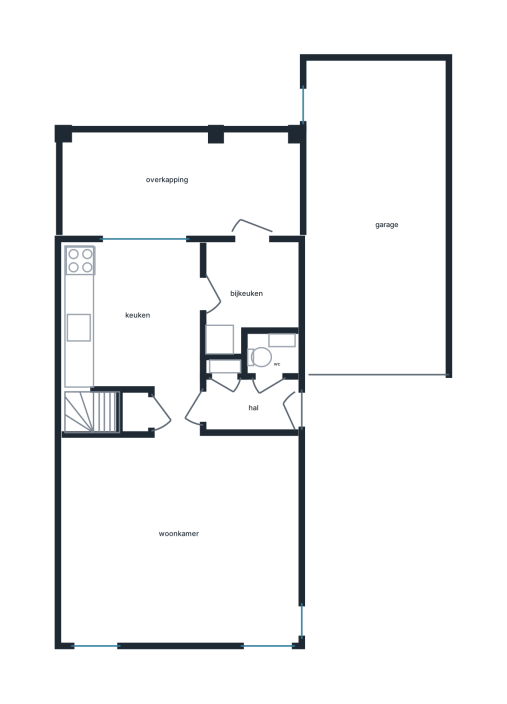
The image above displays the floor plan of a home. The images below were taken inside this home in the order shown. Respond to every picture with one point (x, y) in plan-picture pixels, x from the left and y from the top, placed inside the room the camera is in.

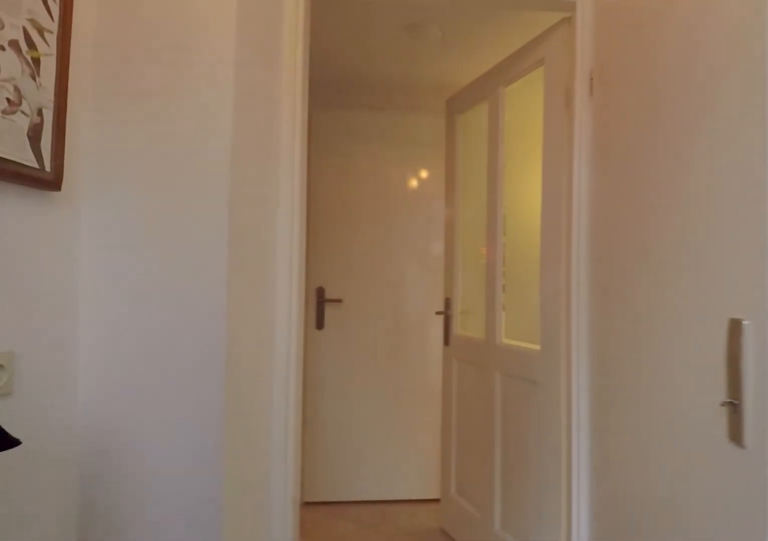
(250, 405)
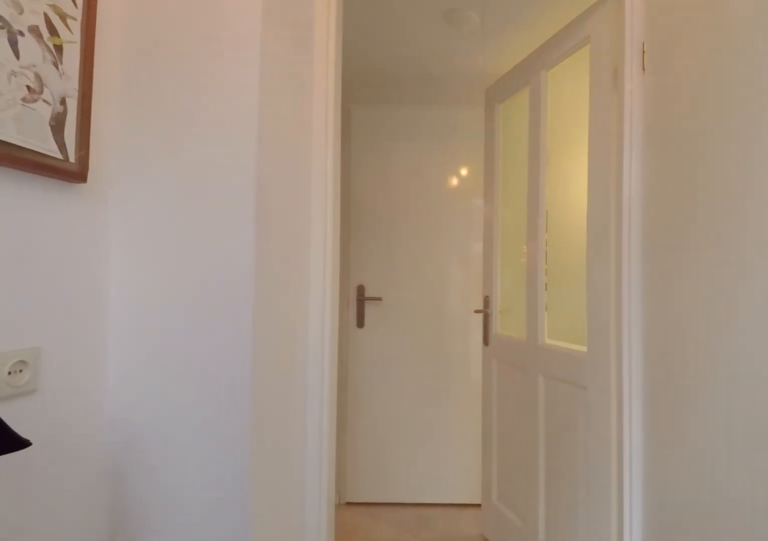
(250, 405)
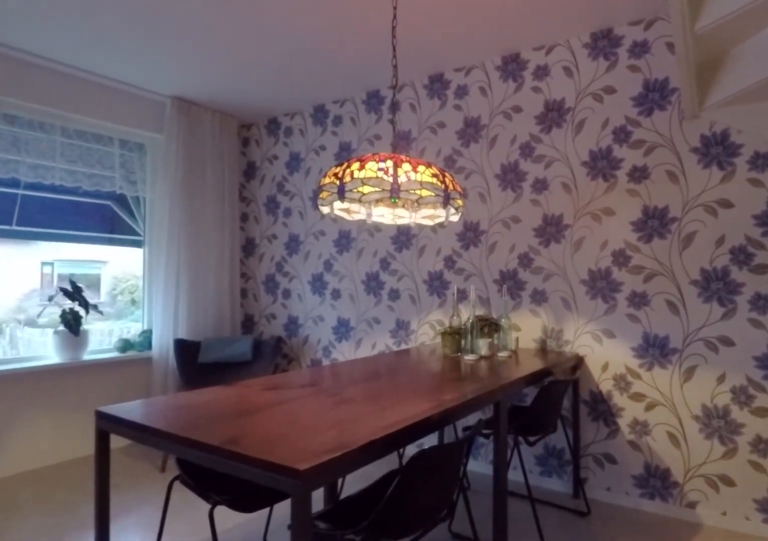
(179, 533)
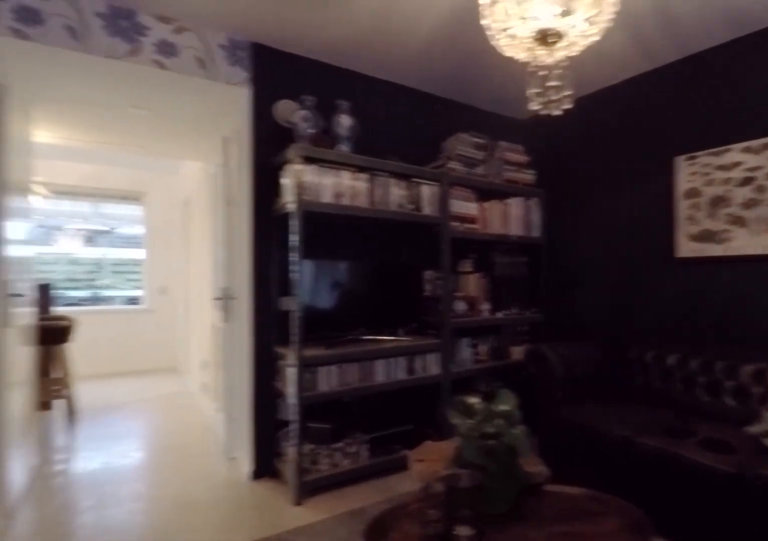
(179, 533)
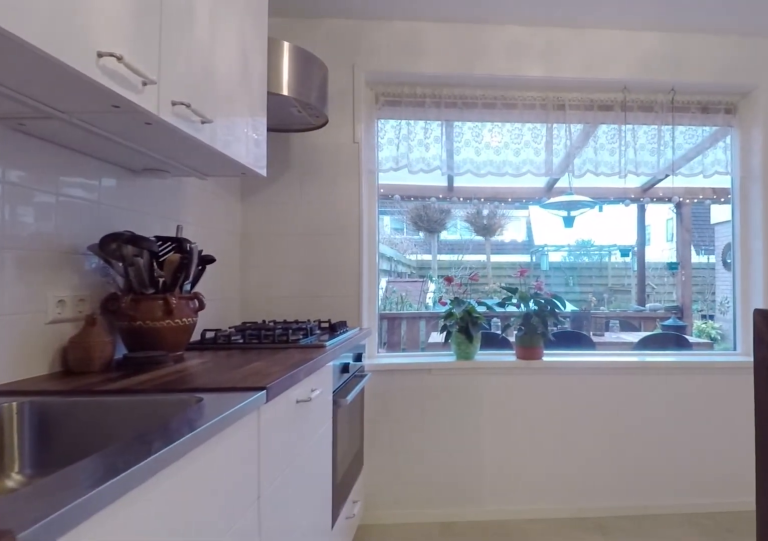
(133, 316)
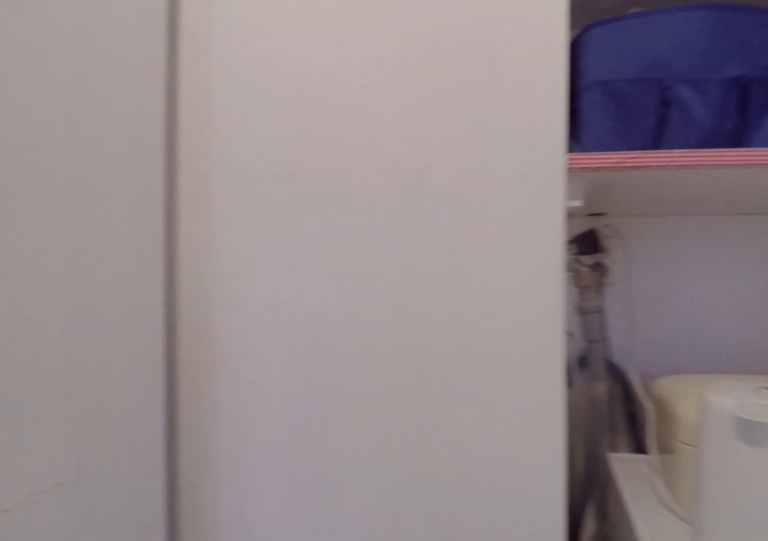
(247, 291)
